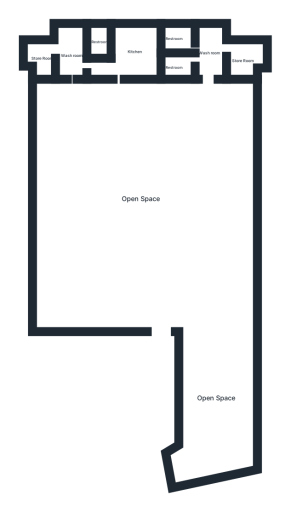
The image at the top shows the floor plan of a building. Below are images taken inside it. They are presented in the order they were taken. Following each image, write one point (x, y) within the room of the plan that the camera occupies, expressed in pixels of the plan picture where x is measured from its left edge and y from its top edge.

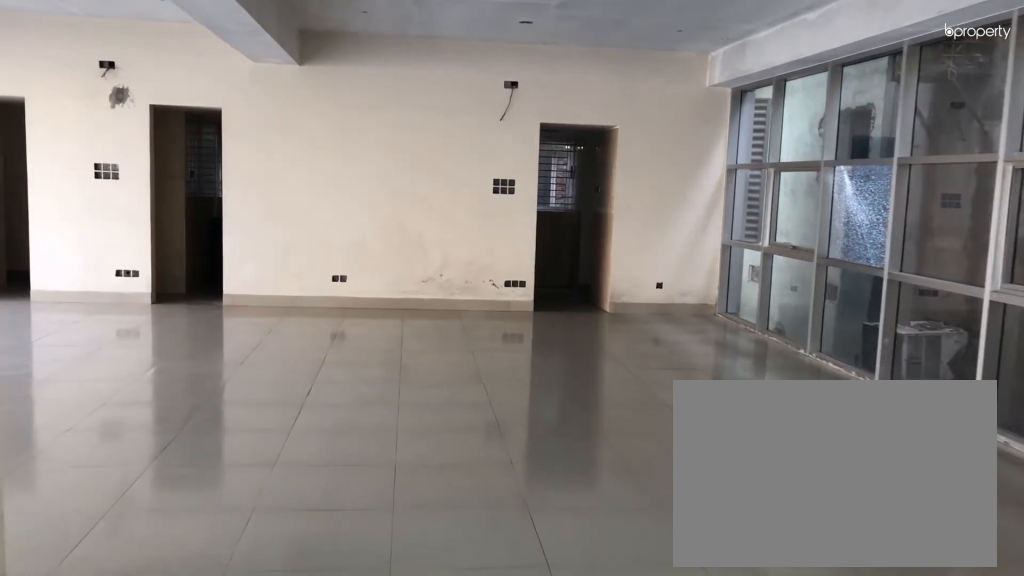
(139, 197)
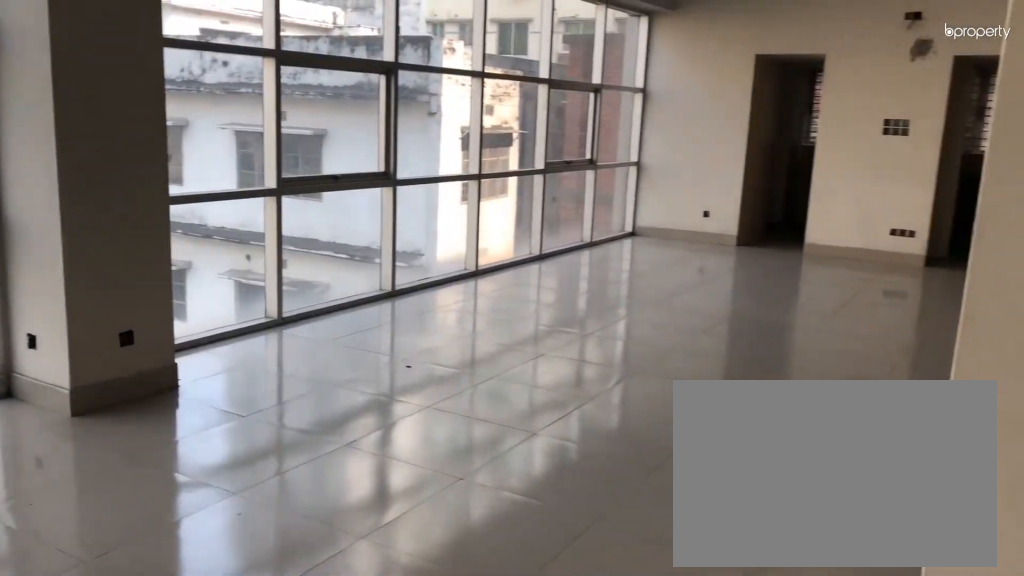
(139, 198)
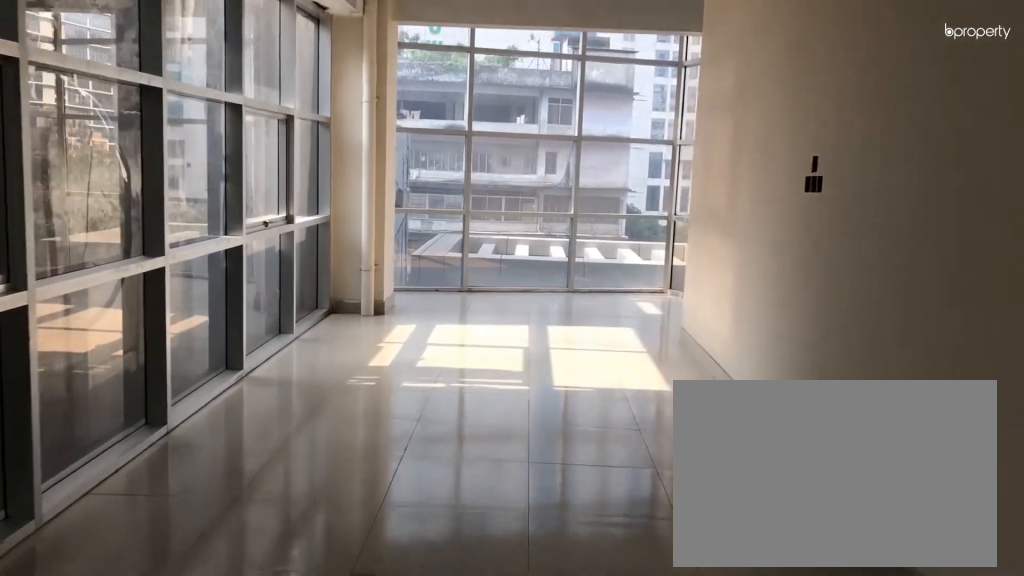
(218, 402)
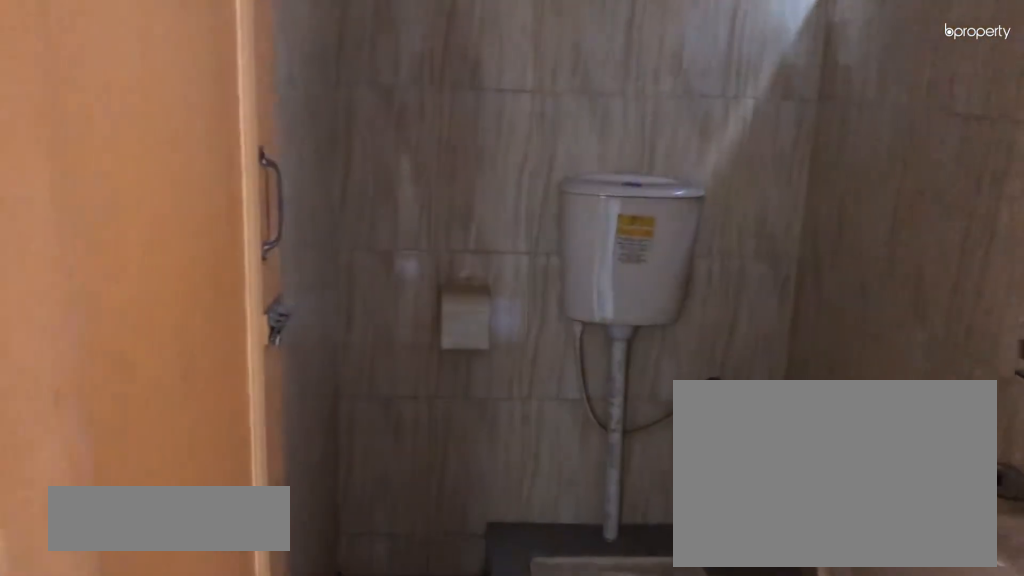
(175, 41)
